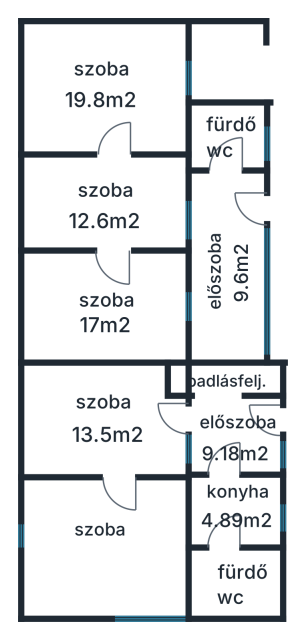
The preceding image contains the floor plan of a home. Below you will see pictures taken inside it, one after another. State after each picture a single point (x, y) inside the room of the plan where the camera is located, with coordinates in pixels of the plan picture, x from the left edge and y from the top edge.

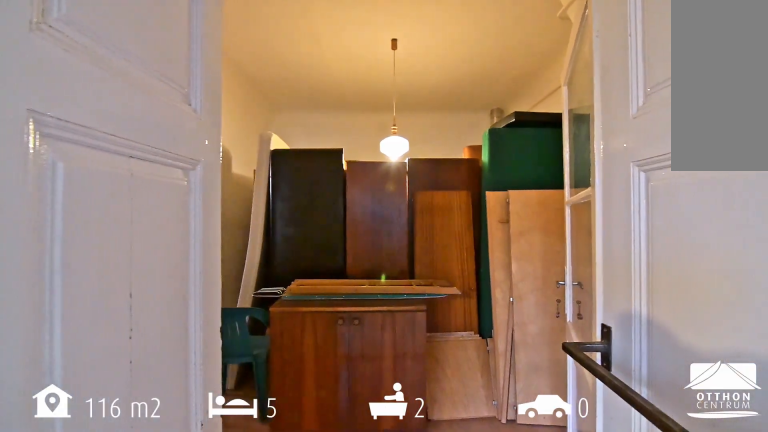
(131, 432)
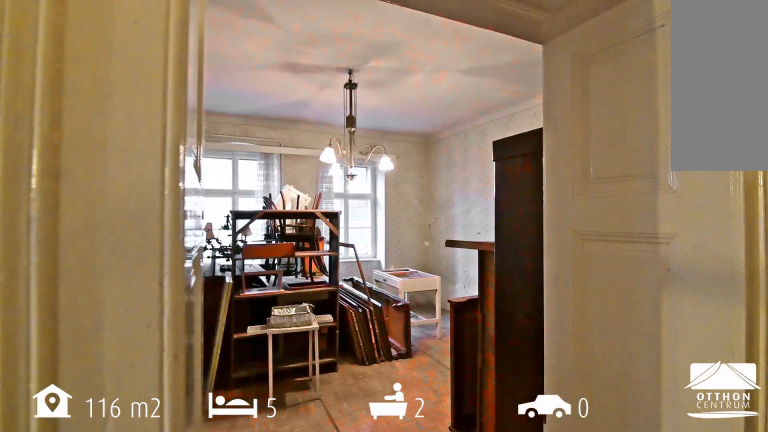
(108, 552)
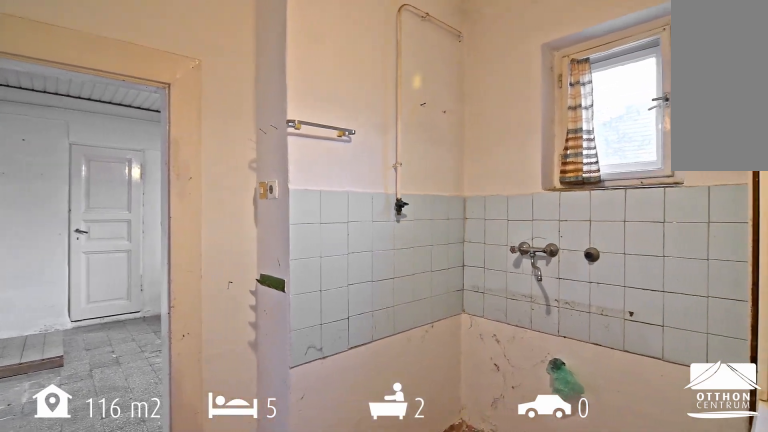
(244, 515)
